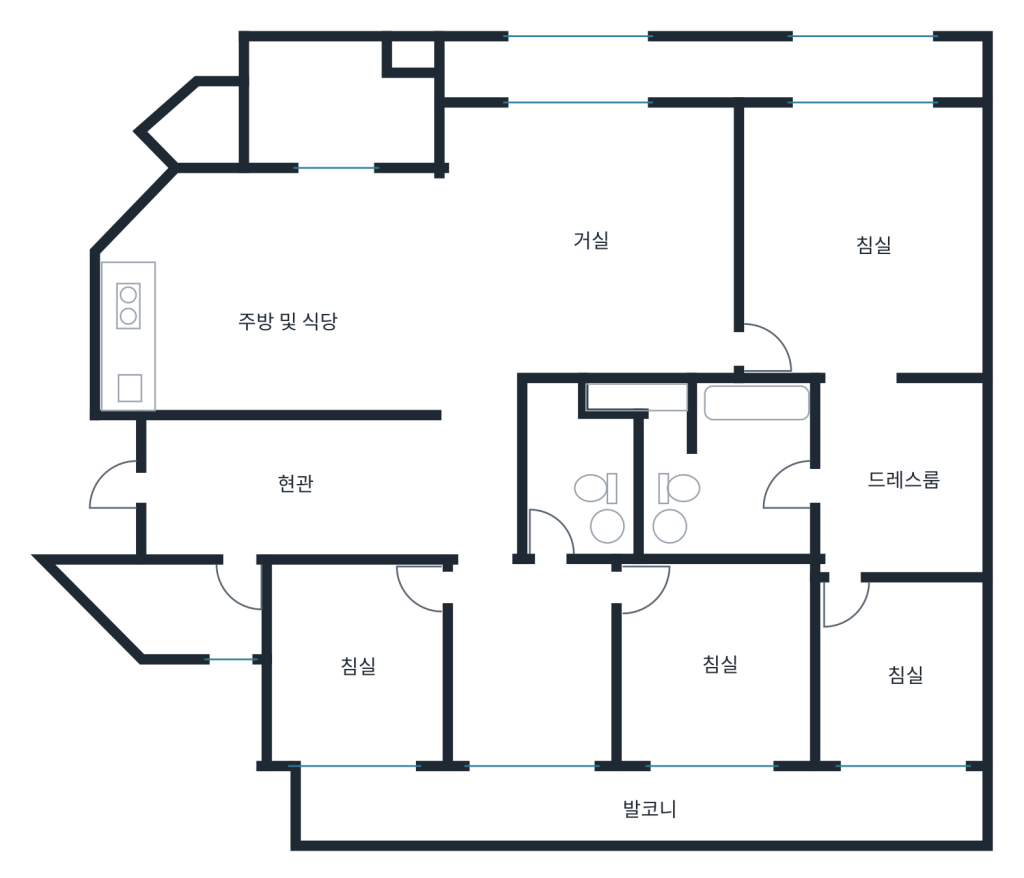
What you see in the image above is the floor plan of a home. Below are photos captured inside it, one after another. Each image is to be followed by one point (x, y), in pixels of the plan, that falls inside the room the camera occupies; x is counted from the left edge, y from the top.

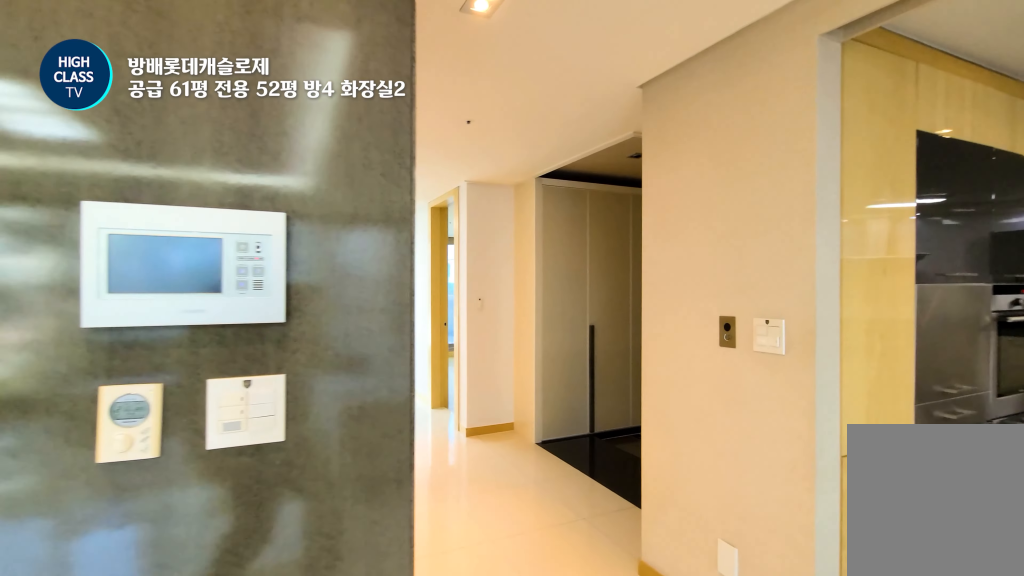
(591, 224)
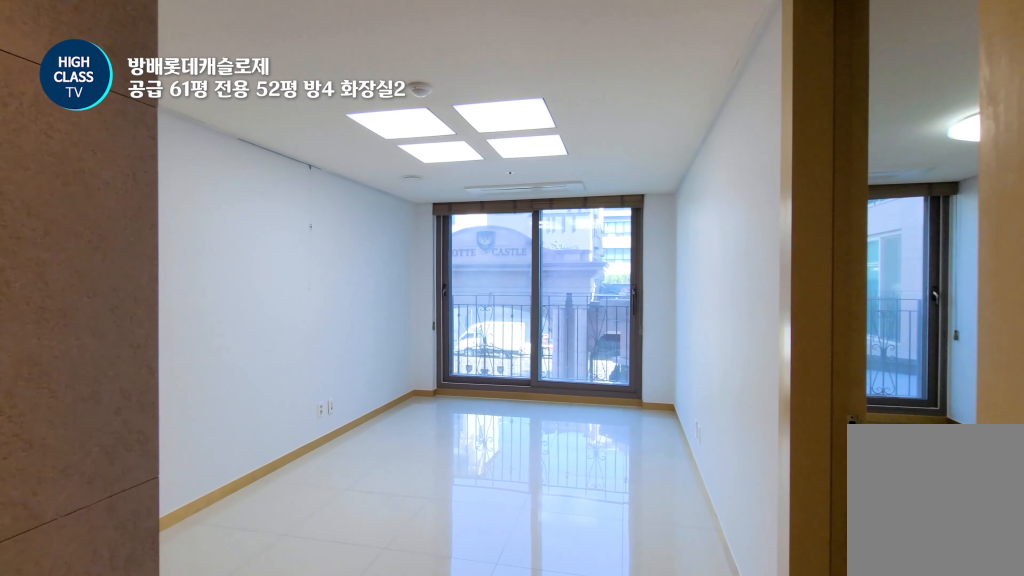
(477, 465)
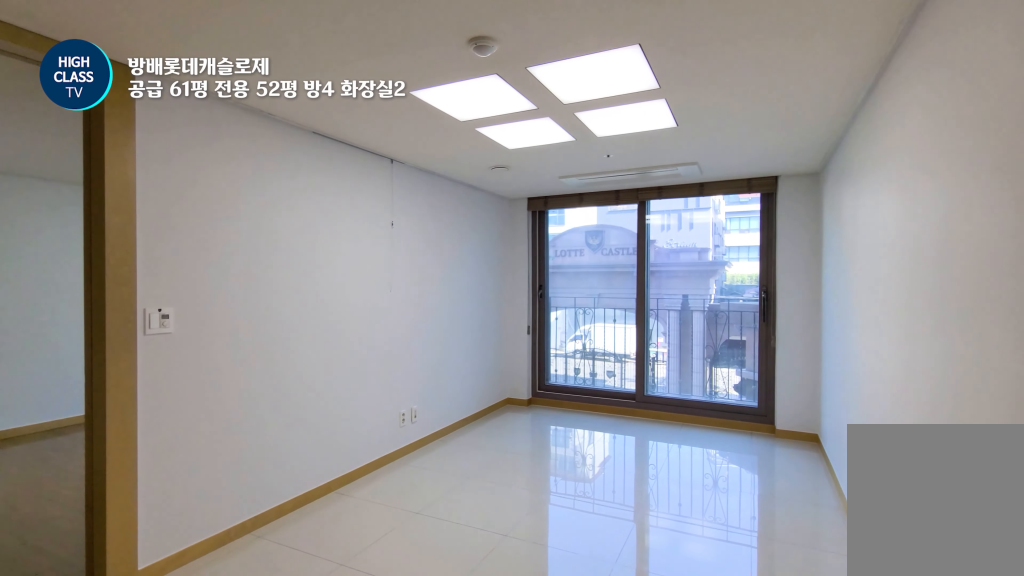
(532, 698)
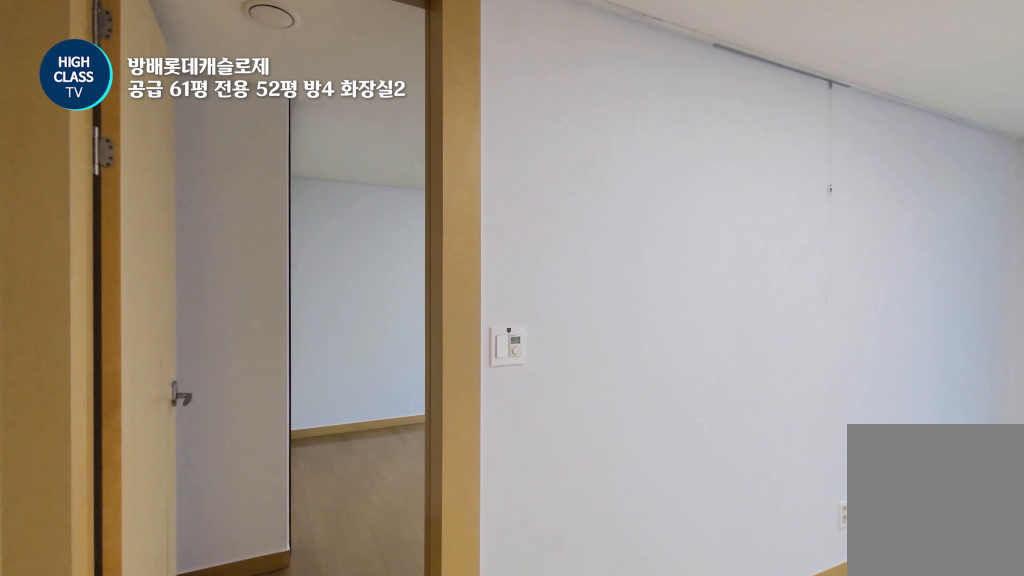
(532, 698)
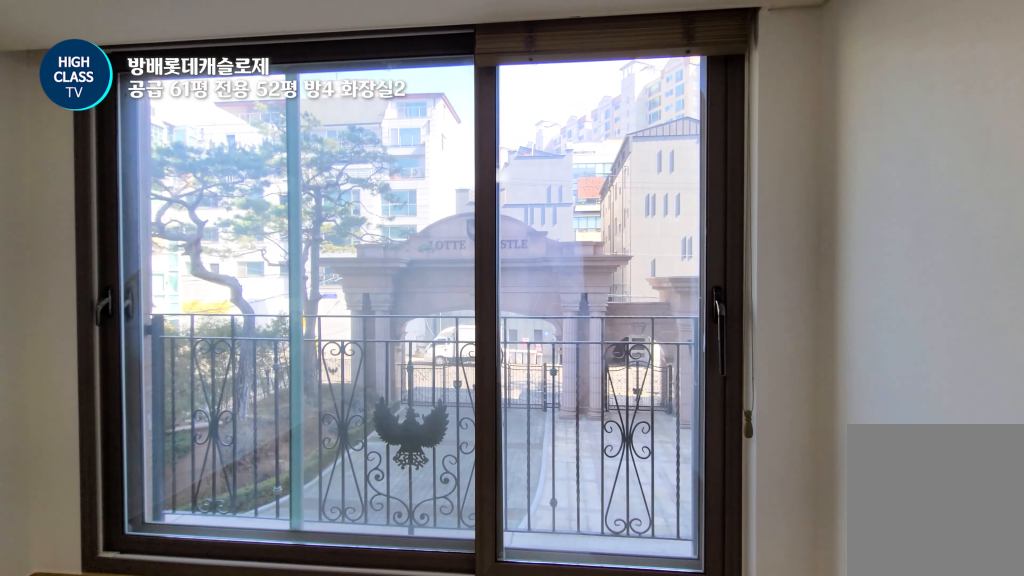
(717, 701)
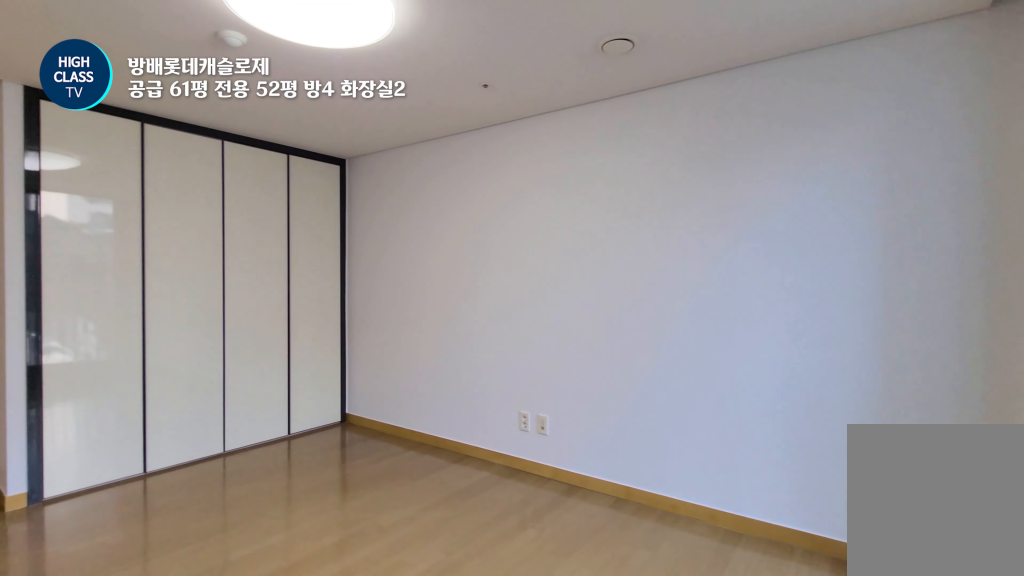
(717, 701)
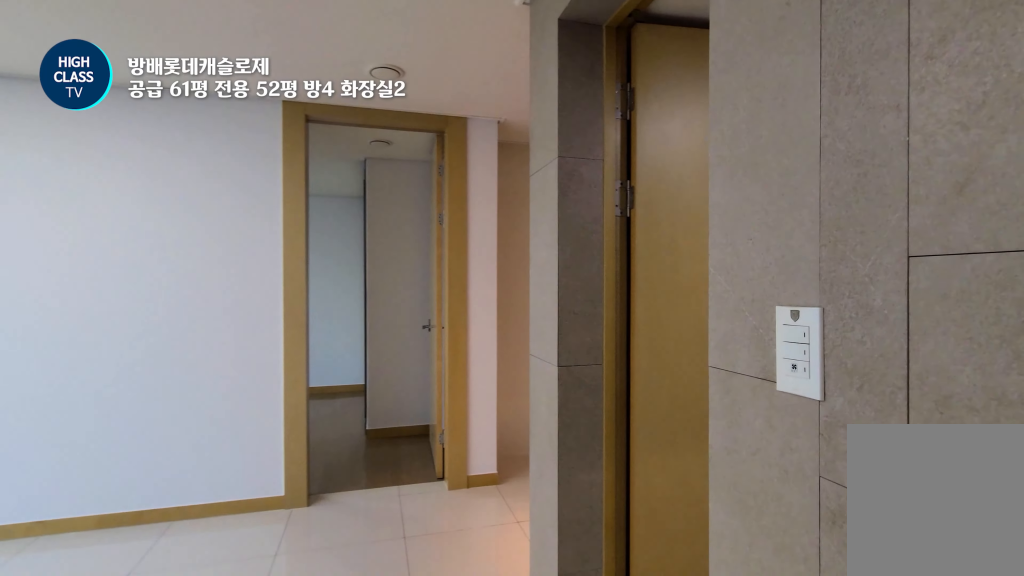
(532, 679)
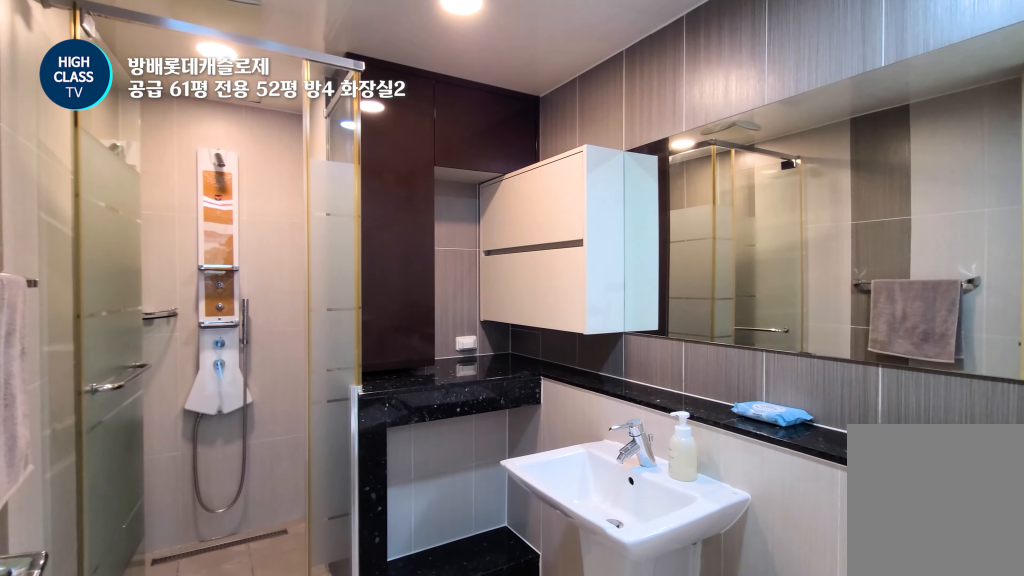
(576, 468)
